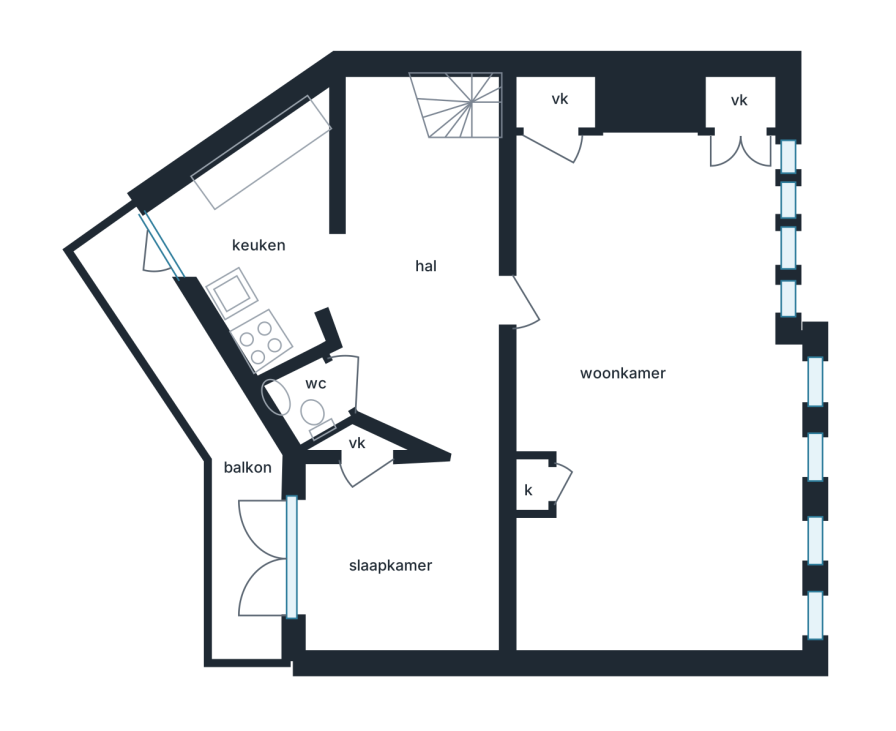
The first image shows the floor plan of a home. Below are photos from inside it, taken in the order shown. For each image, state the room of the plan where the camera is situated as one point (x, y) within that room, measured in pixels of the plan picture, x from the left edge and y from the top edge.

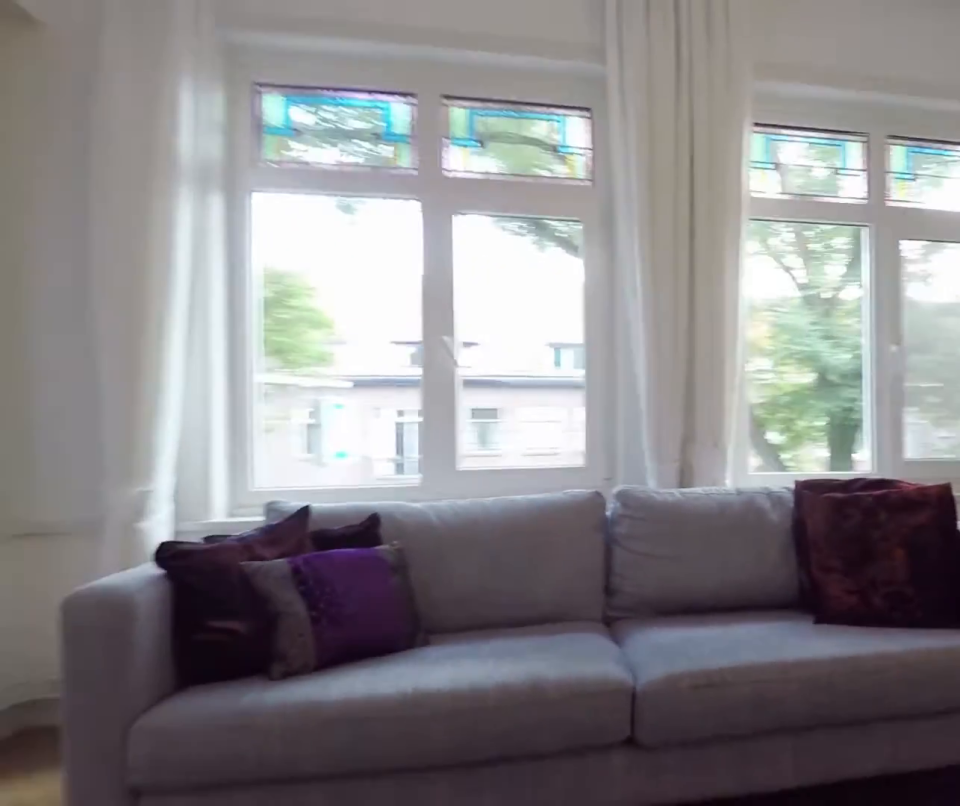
(654, 178)
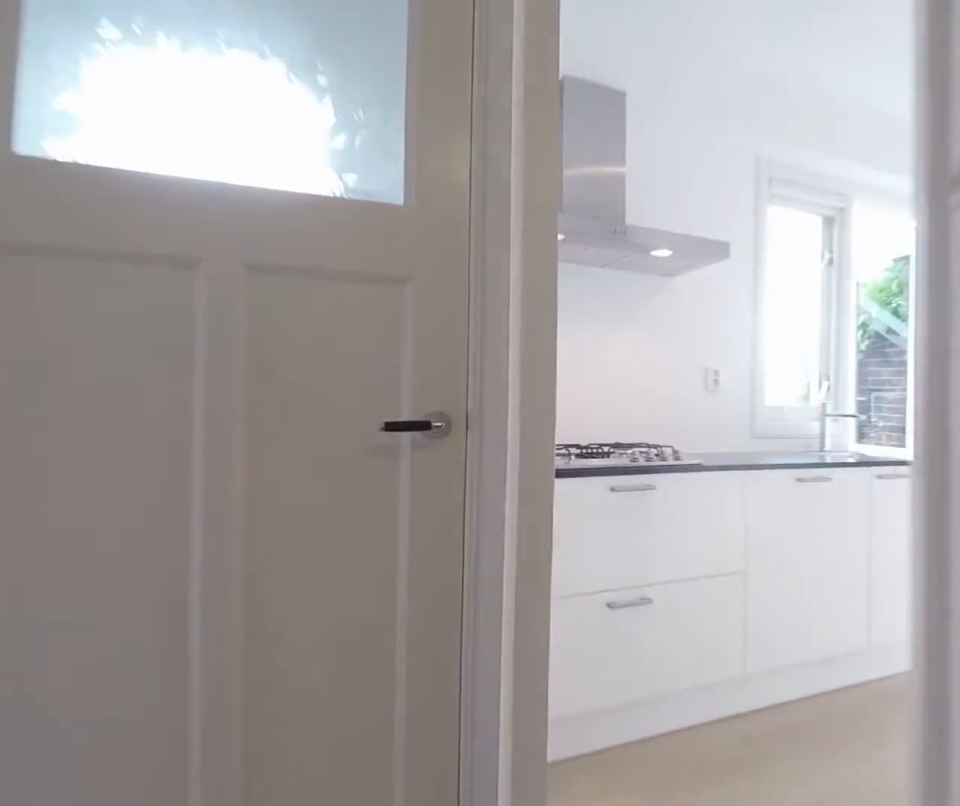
(421, 258)
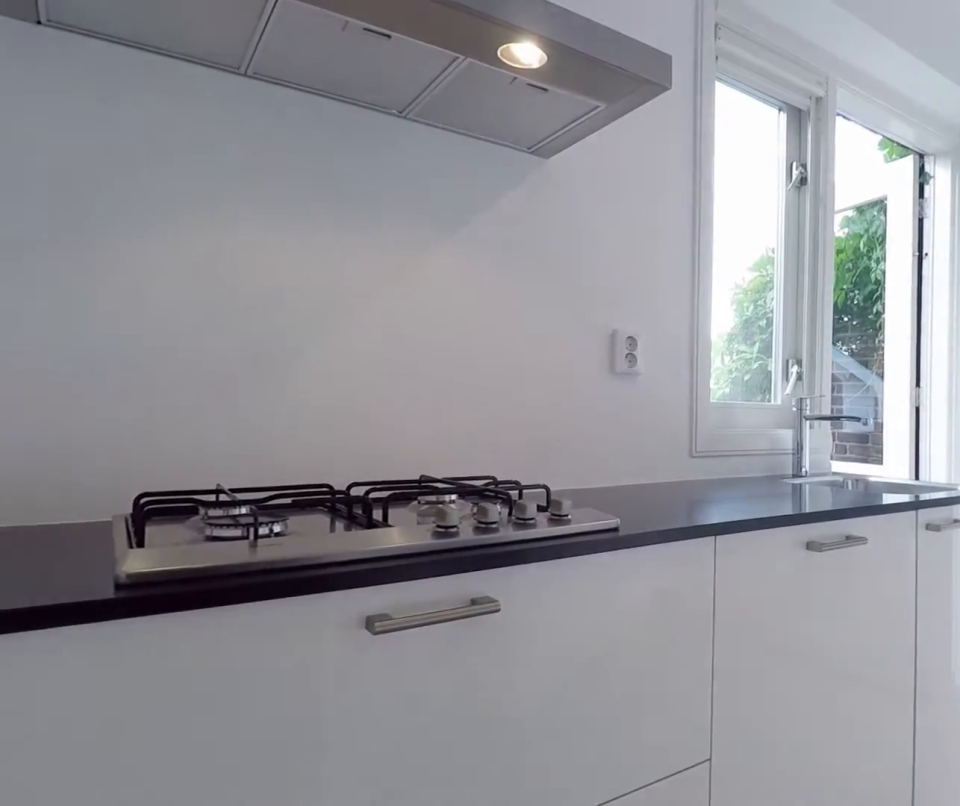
(263, 232)
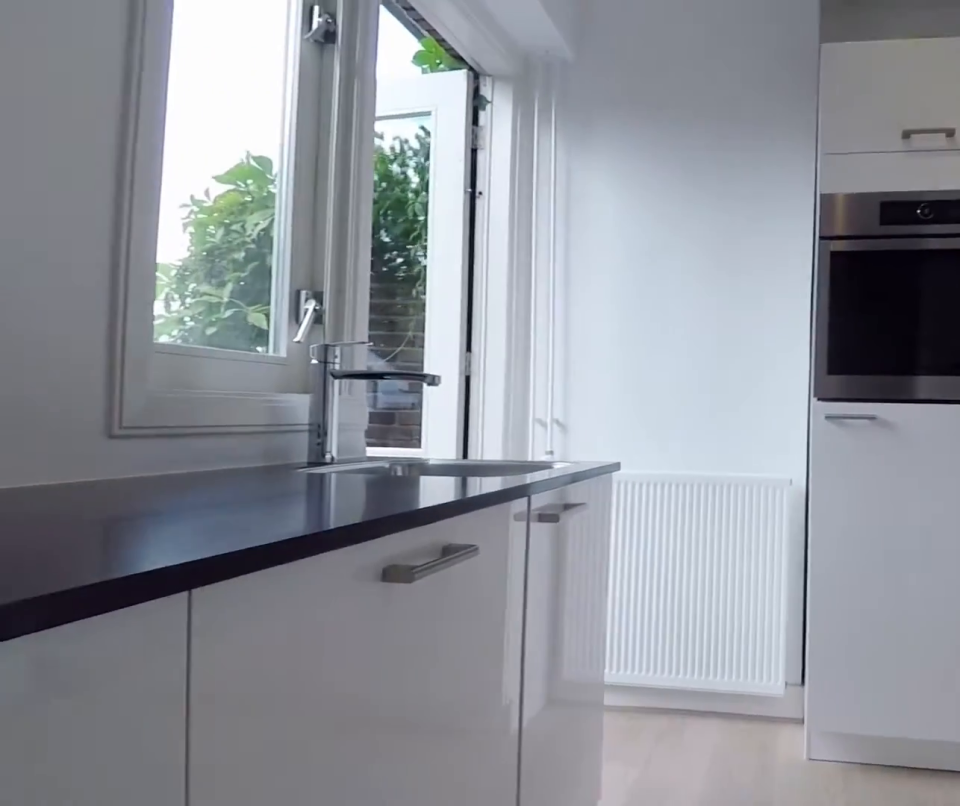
(263, 232)
